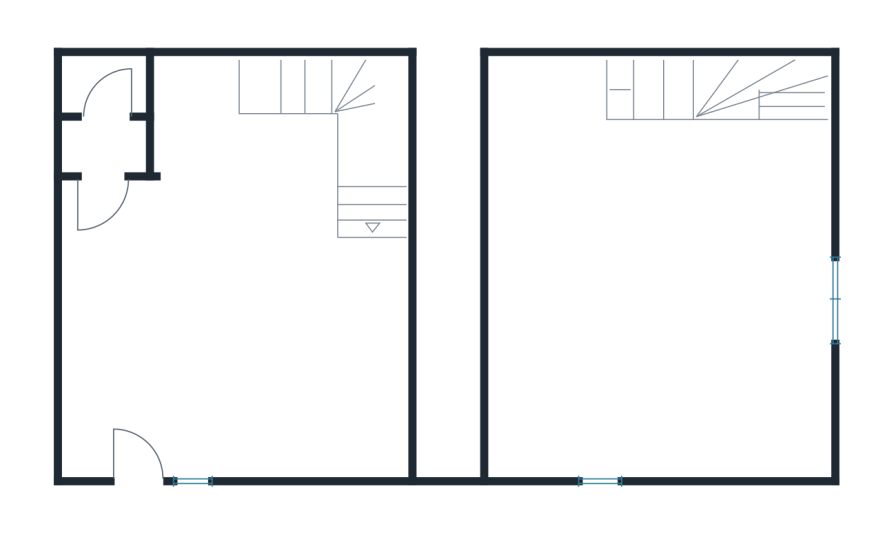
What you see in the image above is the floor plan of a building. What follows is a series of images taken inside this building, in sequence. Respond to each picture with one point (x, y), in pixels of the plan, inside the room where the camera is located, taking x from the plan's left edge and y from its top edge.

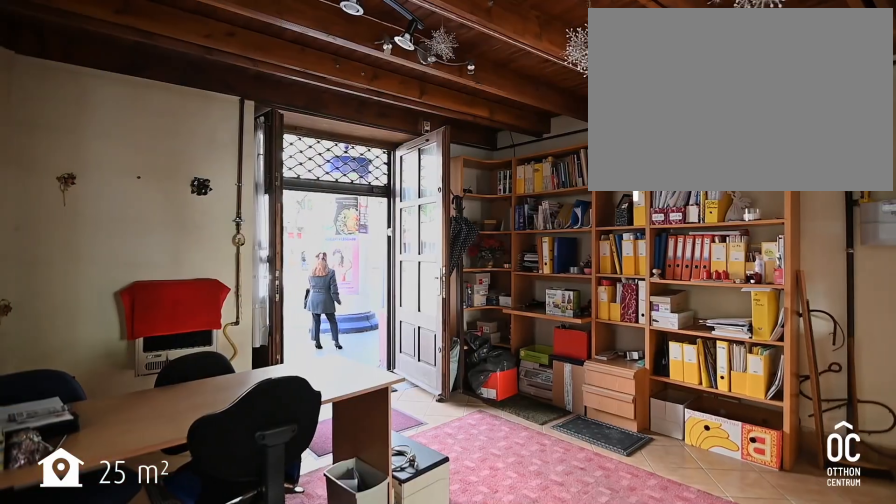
(235, 270)
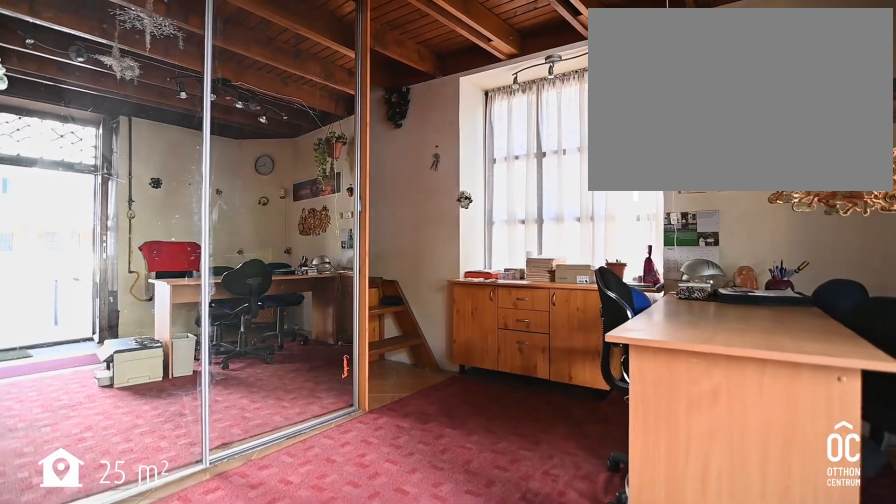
(235, 270)
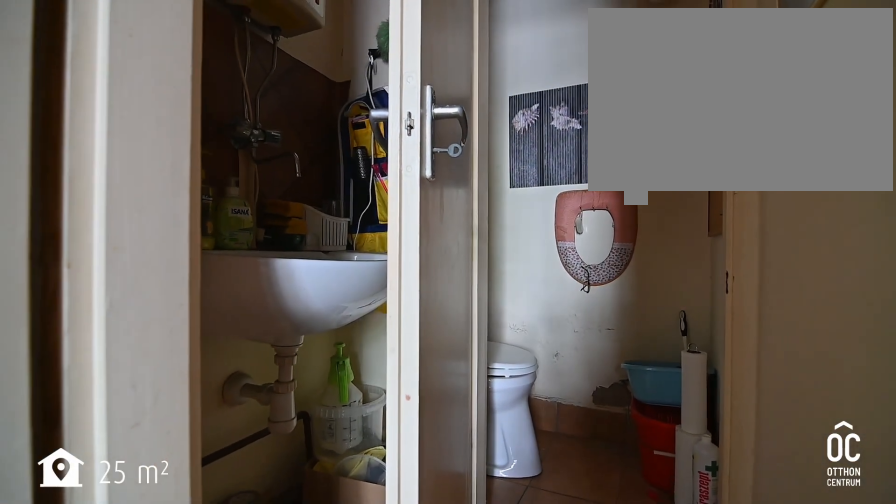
(100, 122)
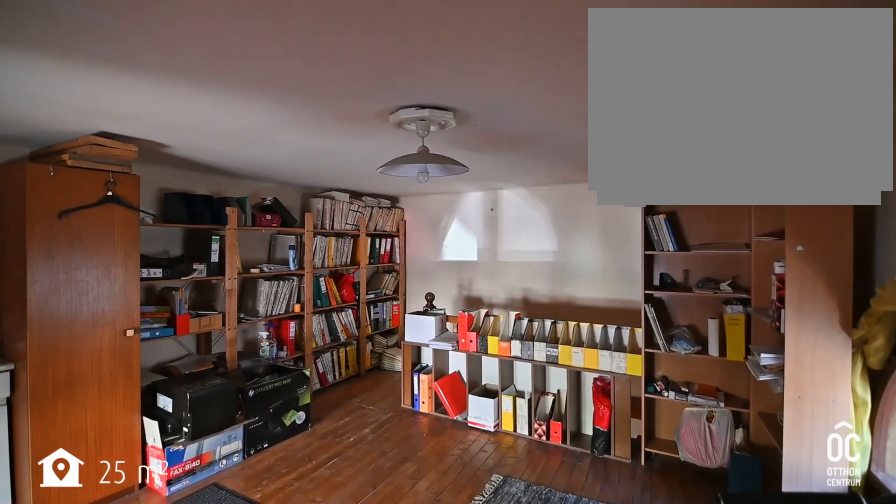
(646, 281)
